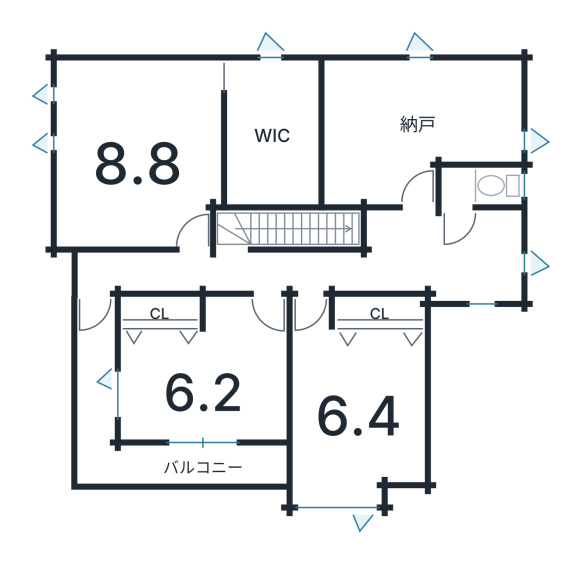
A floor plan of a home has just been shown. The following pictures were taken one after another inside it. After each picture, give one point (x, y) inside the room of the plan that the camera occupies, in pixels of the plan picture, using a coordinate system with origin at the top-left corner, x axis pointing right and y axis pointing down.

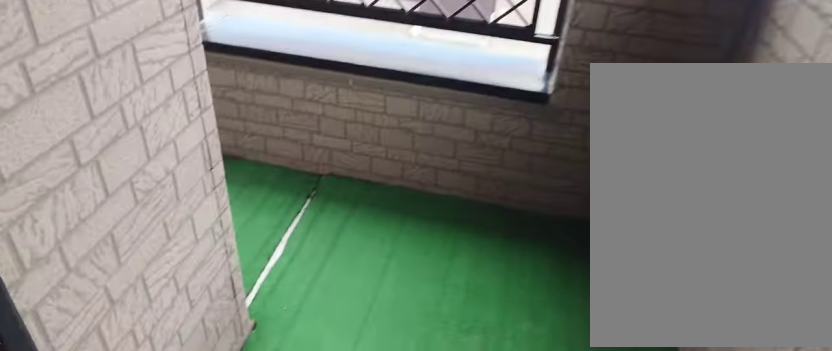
(179, 469)
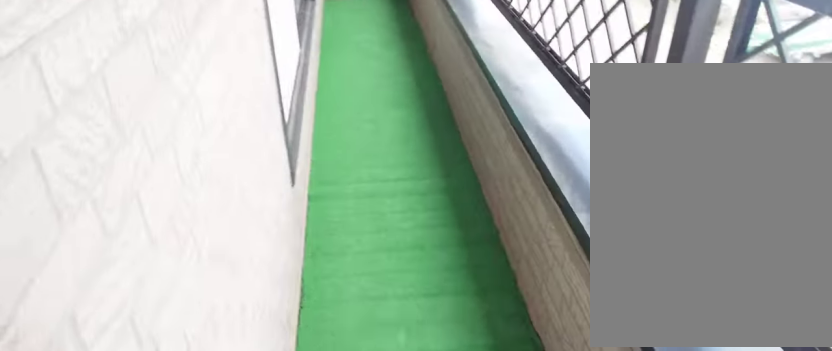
(179, 469)
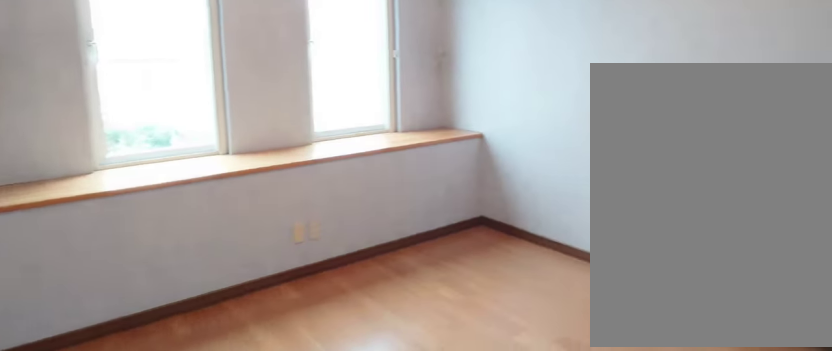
(125, 163)
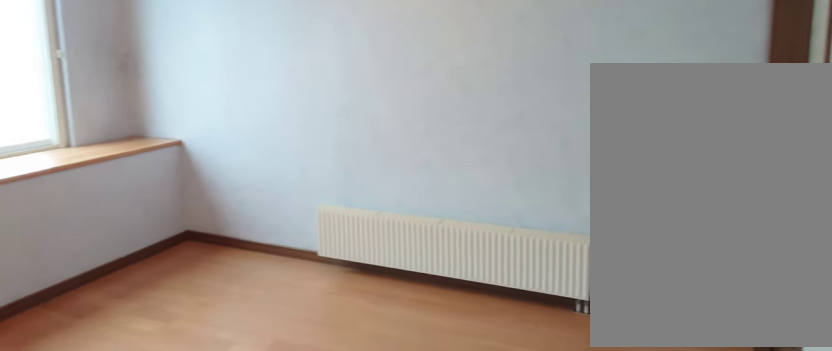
(125, 163)
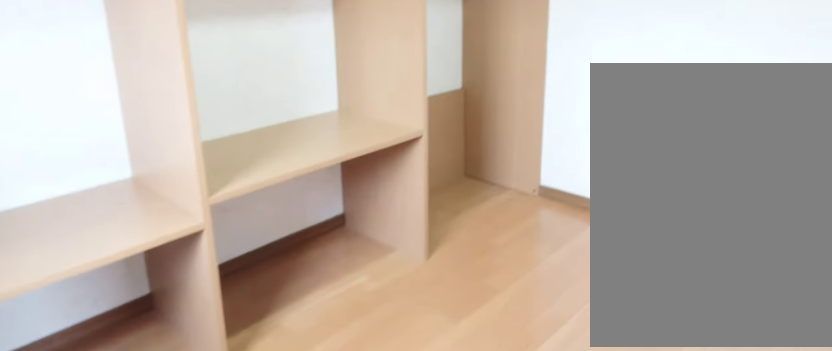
(263, 140)
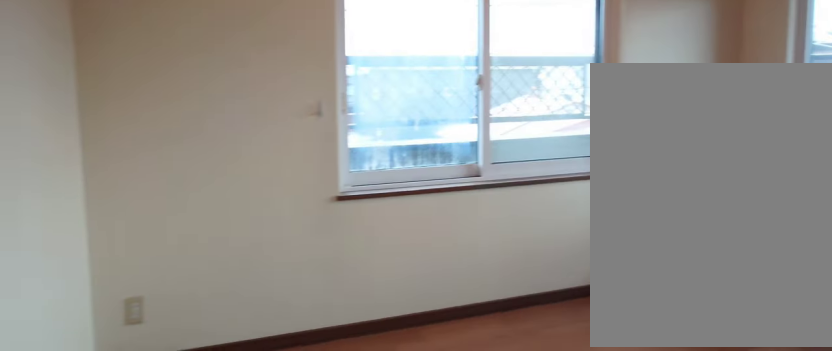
(195, 391)
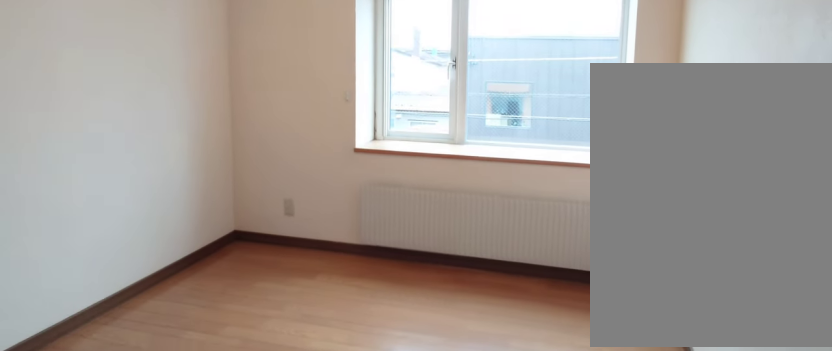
(352, 415)
